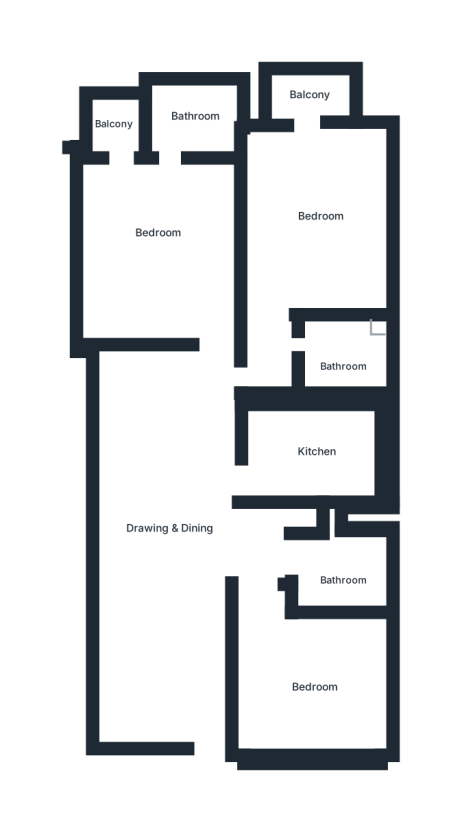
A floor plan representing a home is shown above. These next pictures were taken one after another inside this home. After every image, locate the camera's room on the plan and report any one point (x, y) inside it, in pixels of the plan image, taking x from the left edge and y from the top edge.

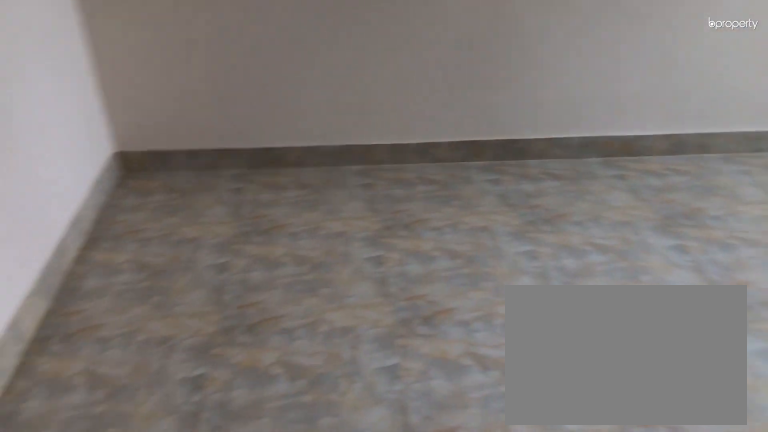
(157, 245)
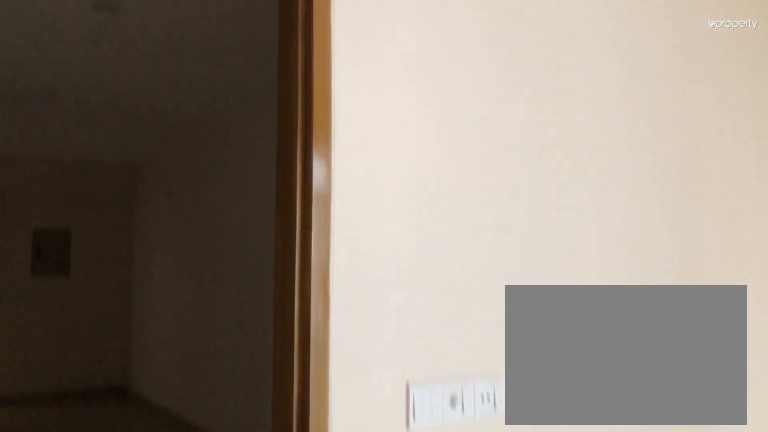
(157, 245)
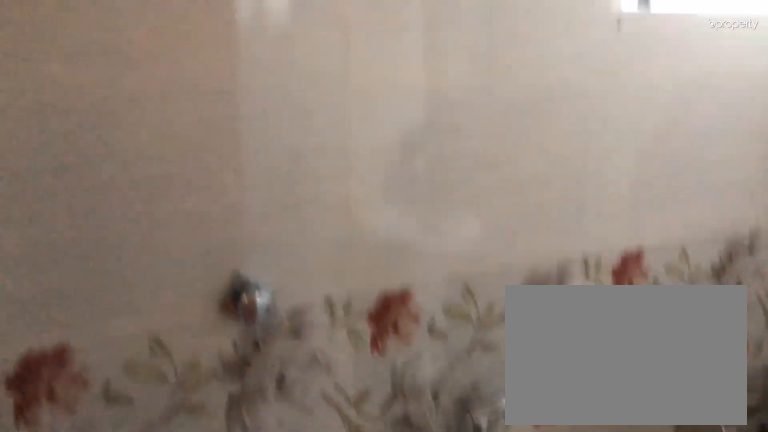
(193, 116)
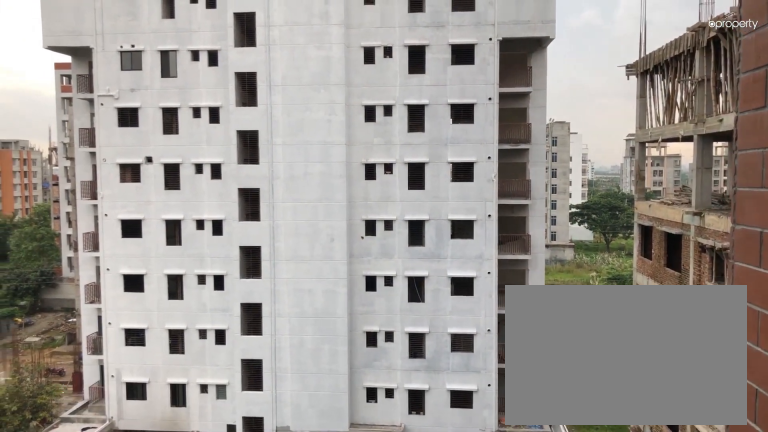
(117, 123)
